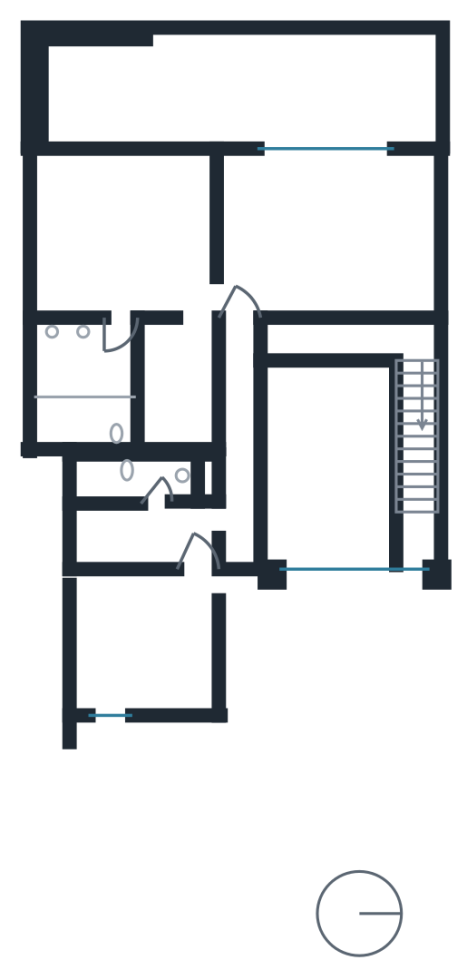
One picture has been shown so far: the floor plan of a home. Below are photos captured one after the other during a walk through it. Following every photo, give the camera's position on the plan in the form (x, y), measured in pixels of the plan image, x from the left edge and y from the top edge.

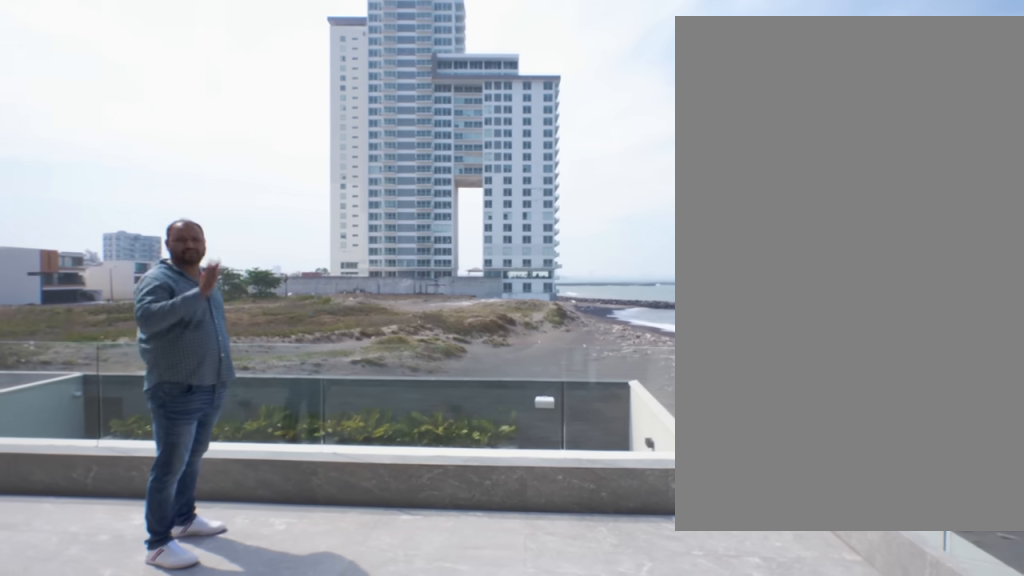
(376, 105)
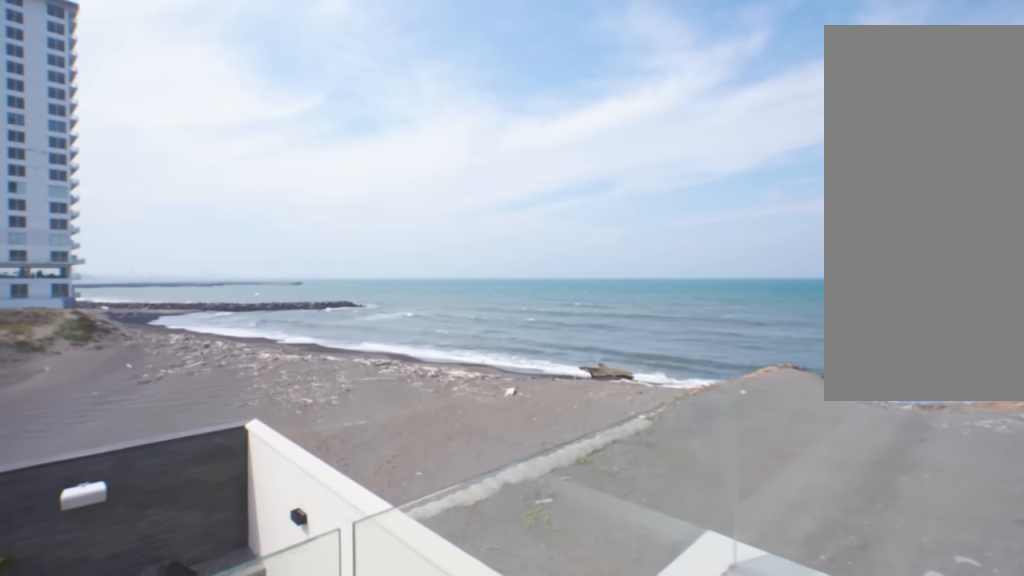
(359, 64)
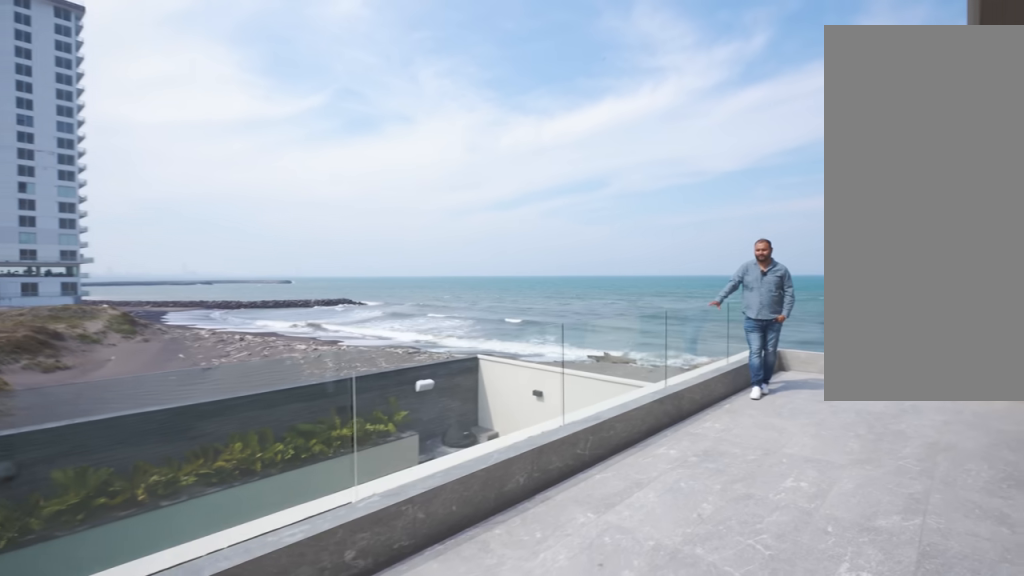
(197, 68)
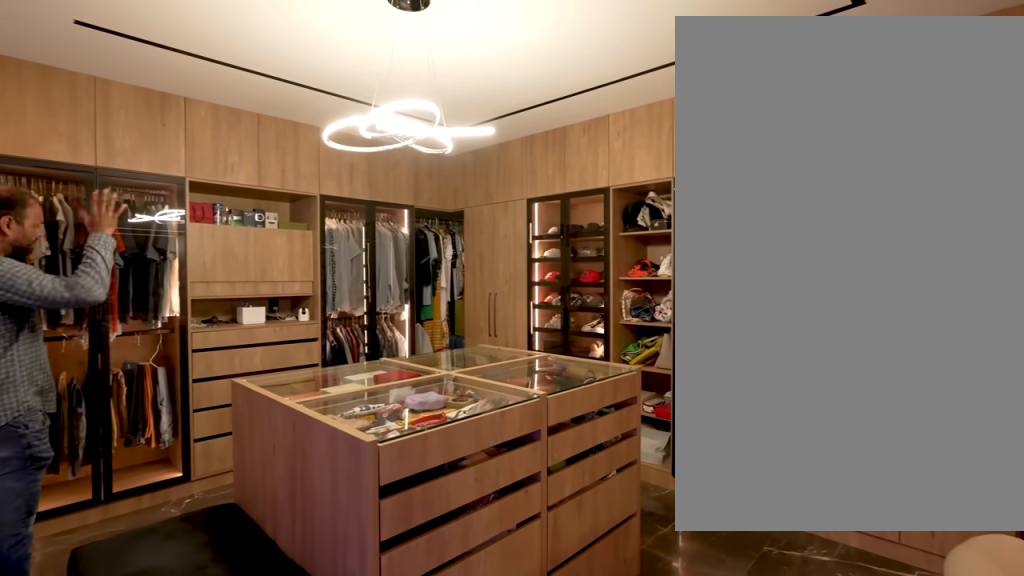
(170, 279)
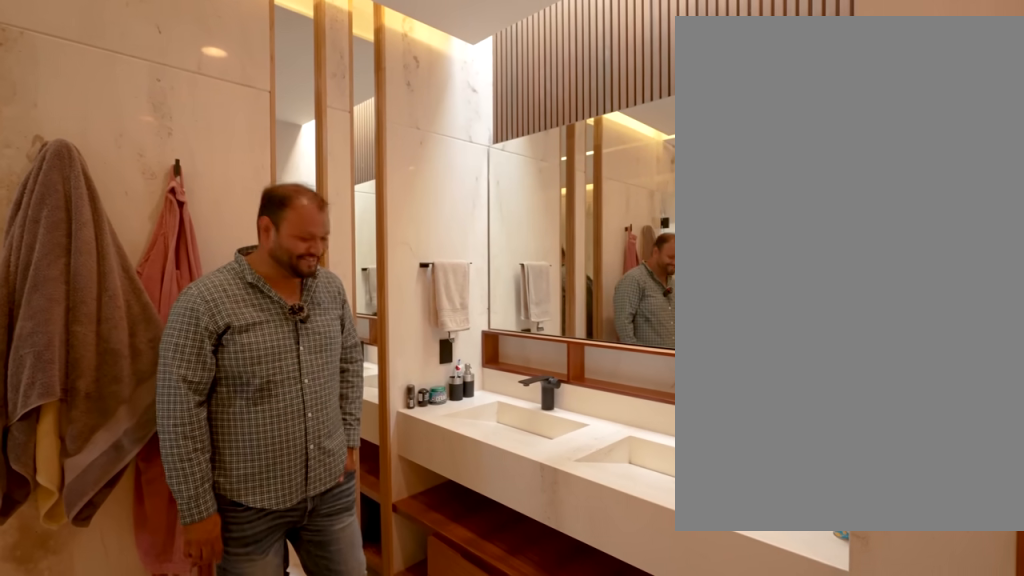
(104, 364)
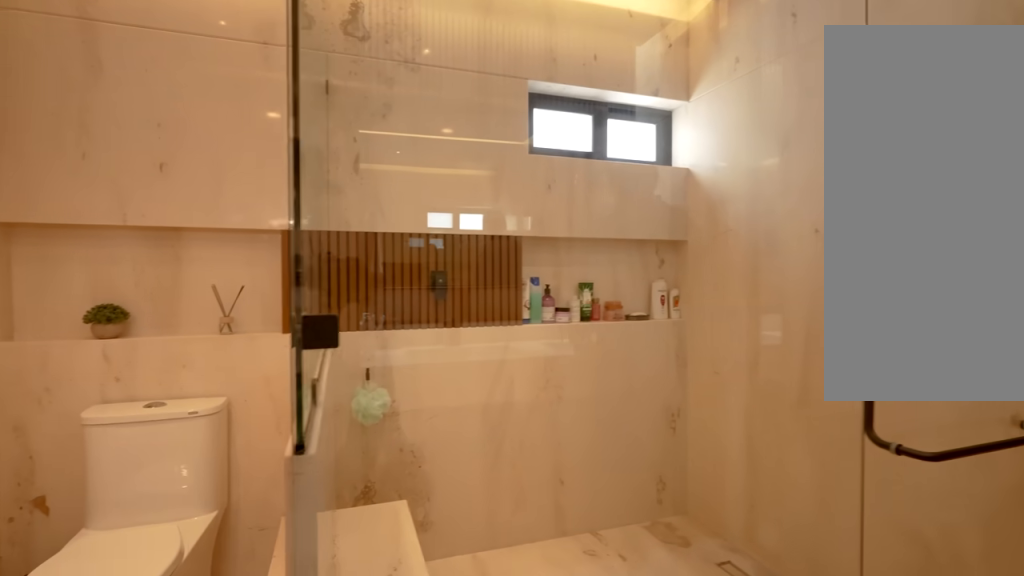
(103, 351)
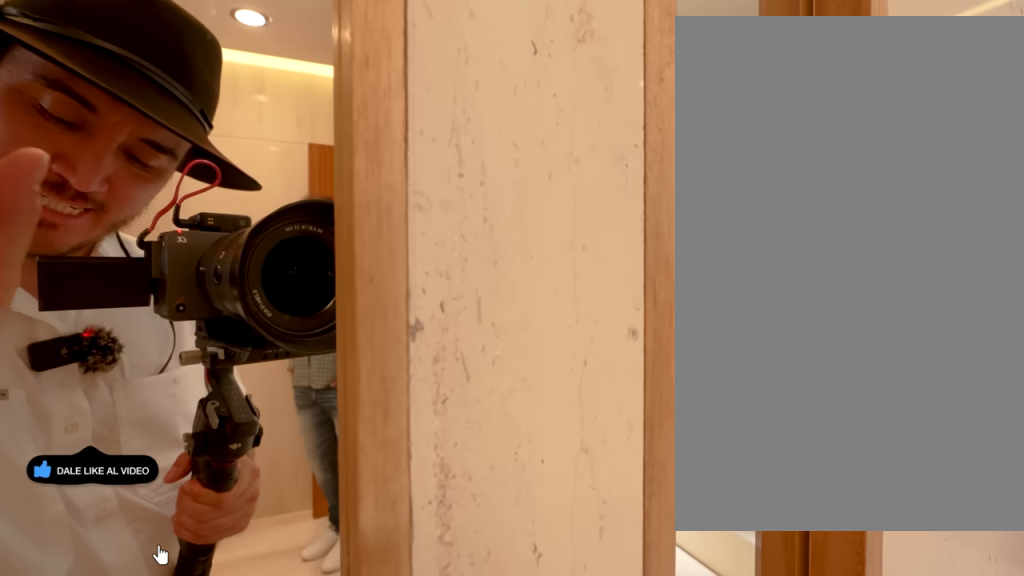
(58, 357)
